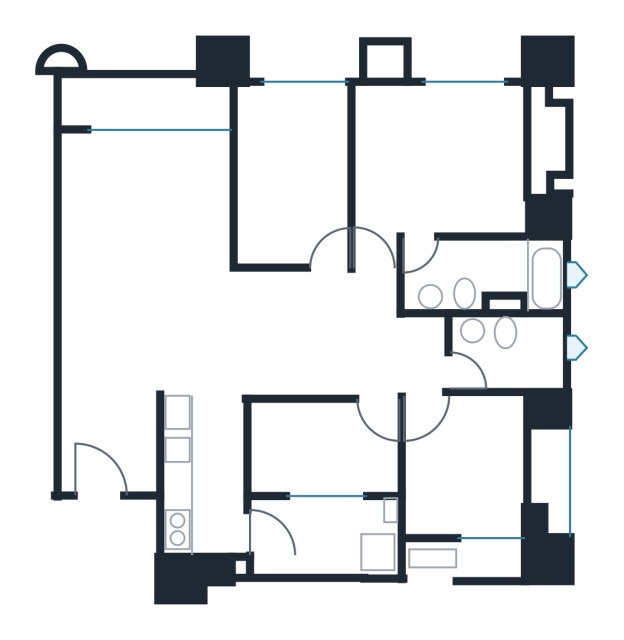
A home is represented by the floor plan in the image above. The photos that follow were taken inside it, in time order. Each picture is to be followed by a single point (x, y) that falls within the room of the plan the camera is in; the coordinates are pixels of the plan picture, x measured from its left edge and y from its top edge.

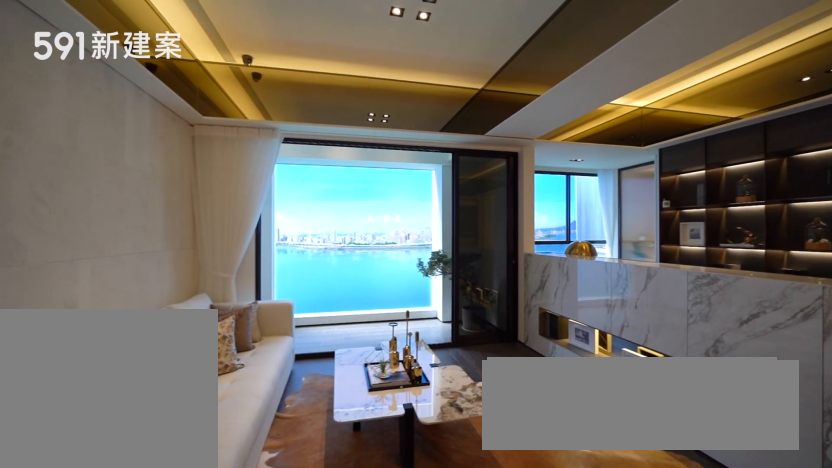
(145, 238)
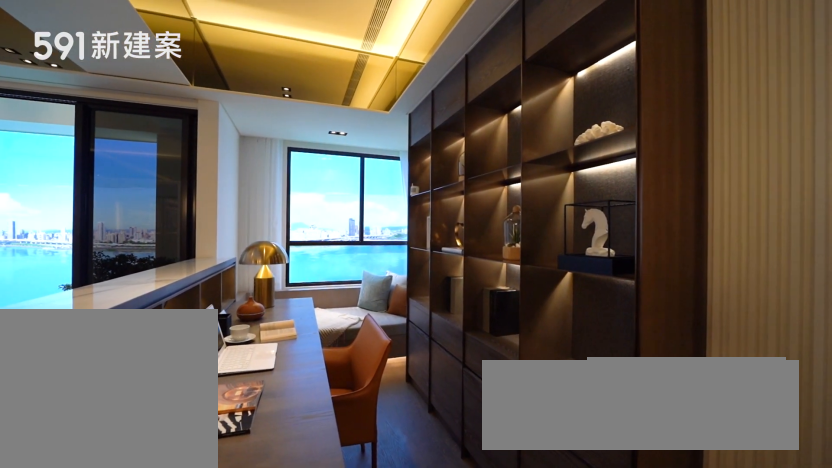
(292, 168)
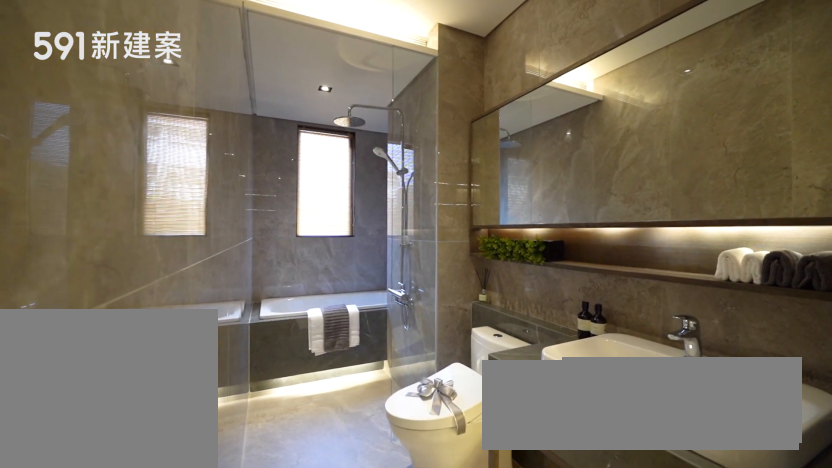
(494, 274)
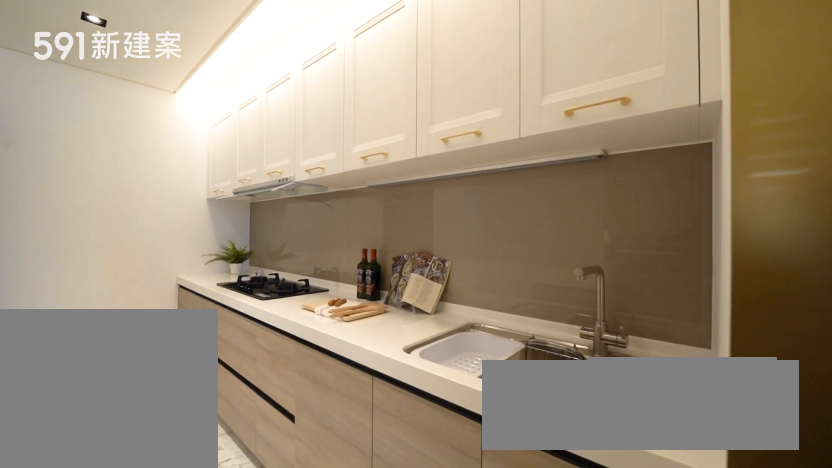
(201, 482)
